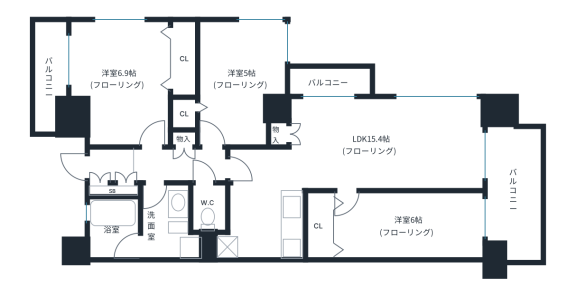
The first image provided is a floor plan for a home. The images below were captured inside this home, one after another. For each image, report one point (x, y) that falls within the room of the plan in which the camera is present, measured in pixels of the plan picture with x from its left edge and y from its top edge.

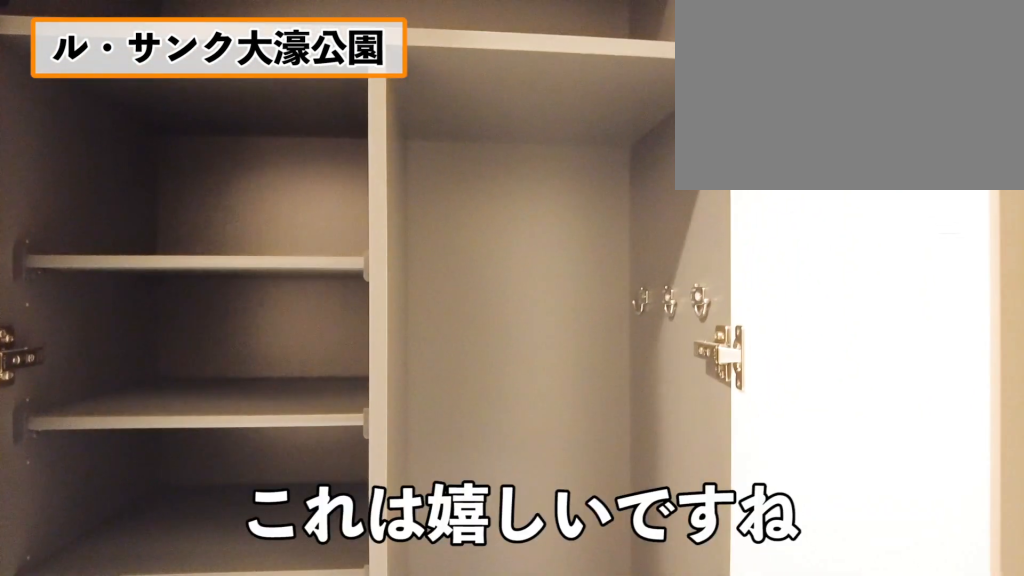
(104, 168)
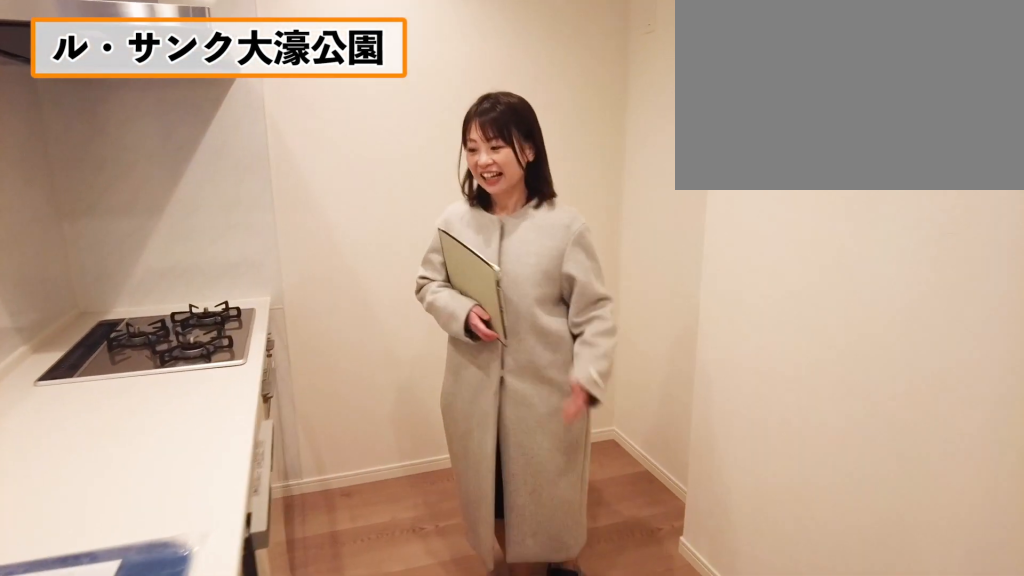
(262, 230)
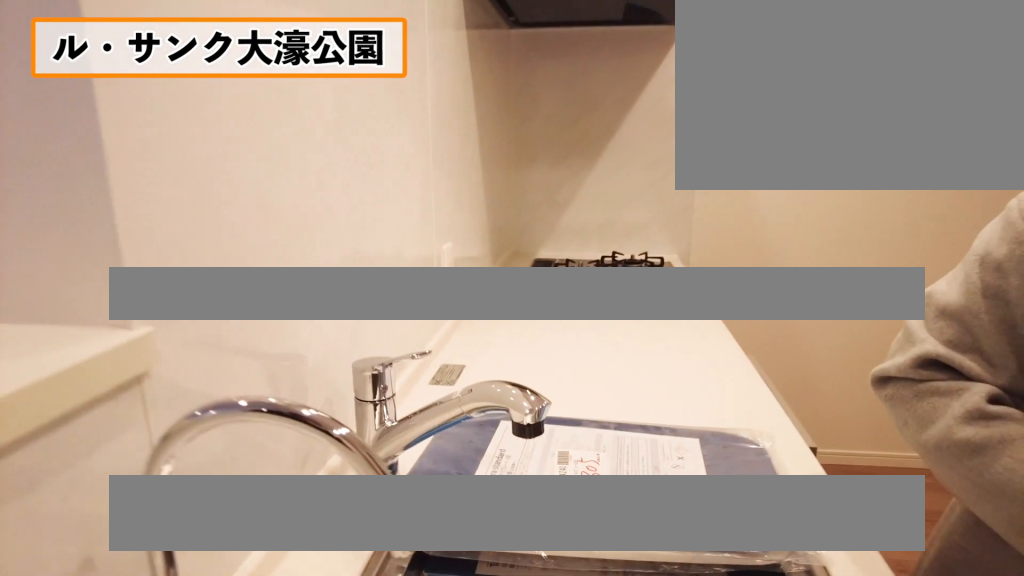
(262, 230)
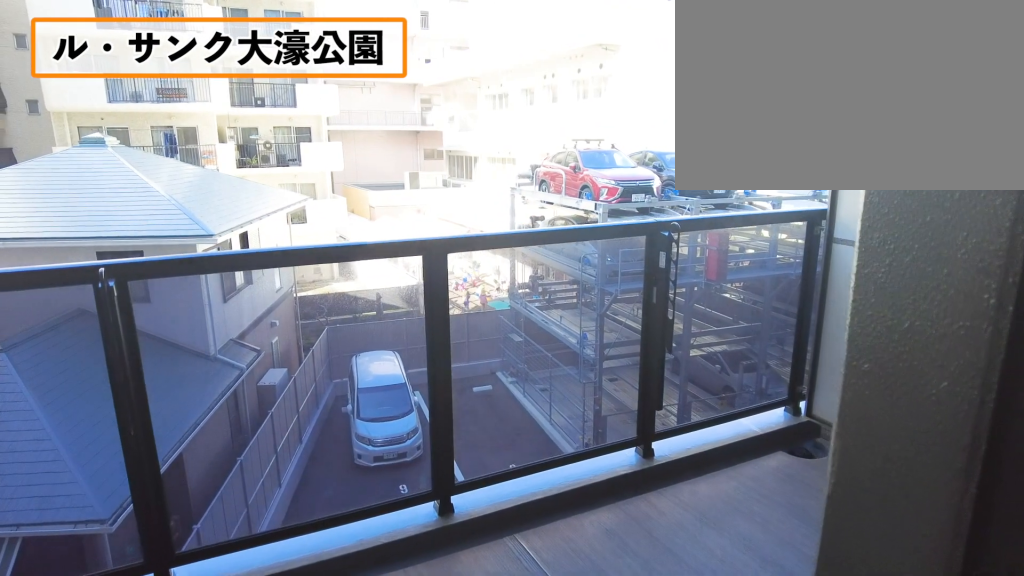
(333, 80)
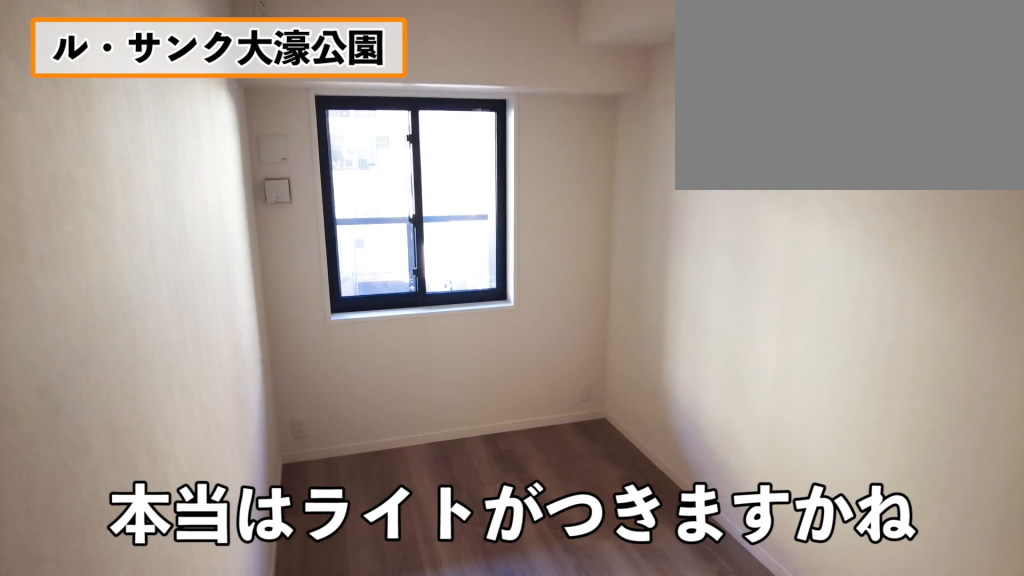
(409, 225)
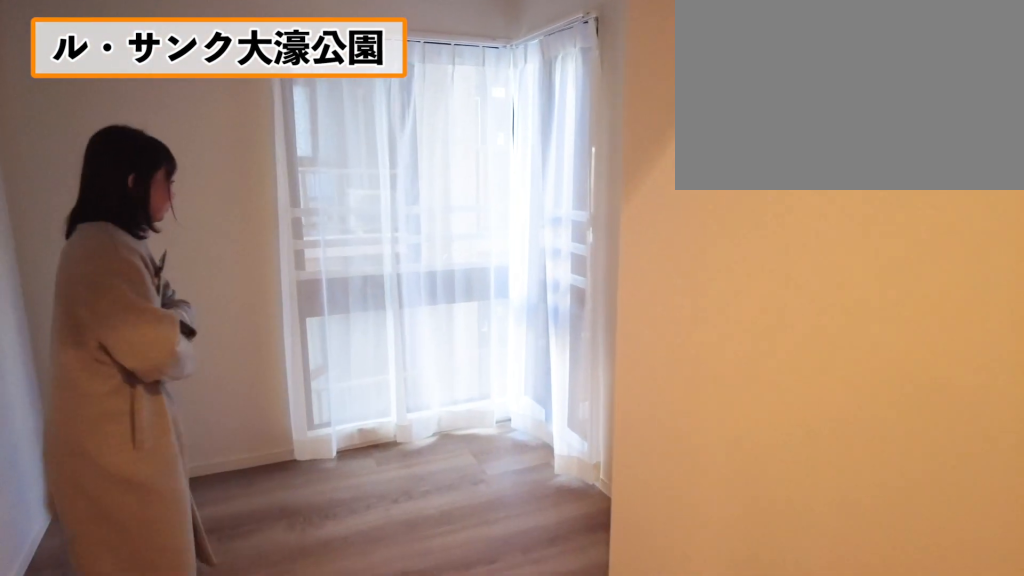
(240, 80)
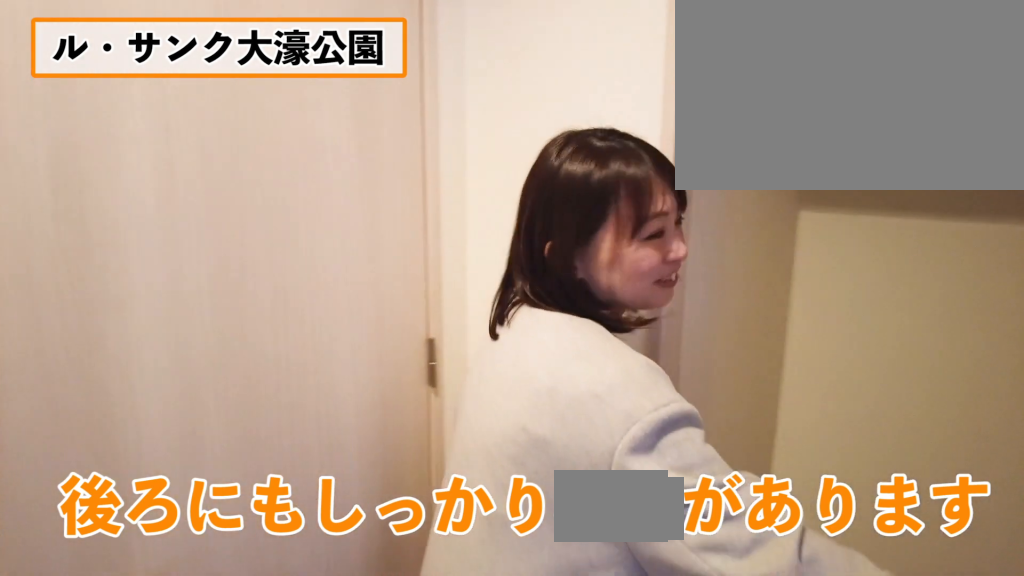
(240, 80)
